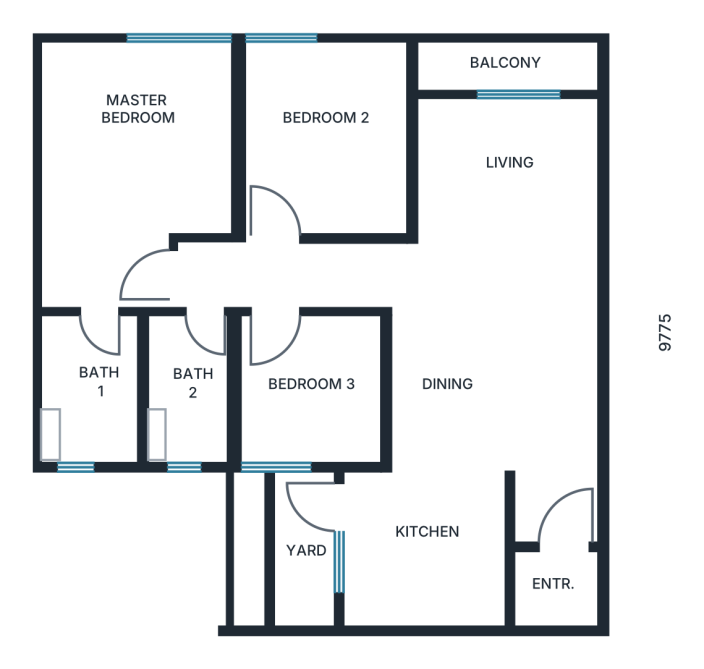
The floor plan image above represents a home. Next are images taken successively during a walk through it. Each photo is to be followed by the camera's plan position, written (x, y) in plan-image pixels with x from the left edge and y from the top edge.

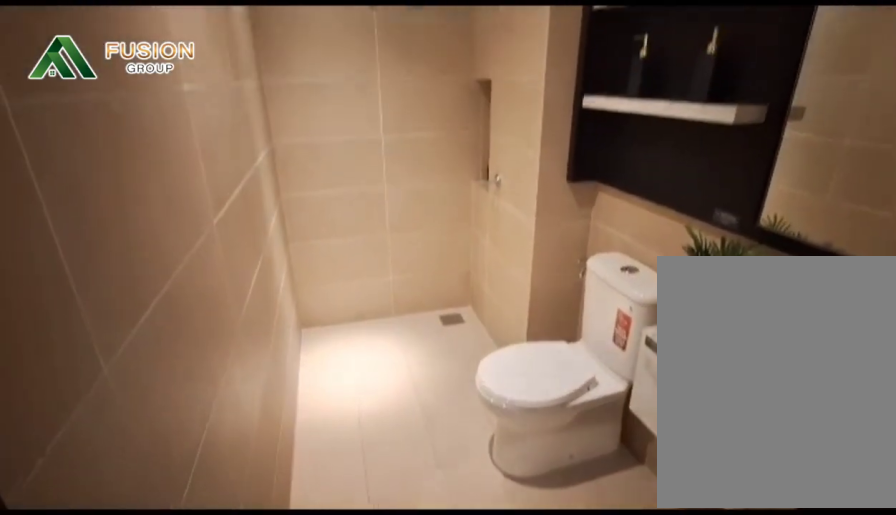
(205, 319)
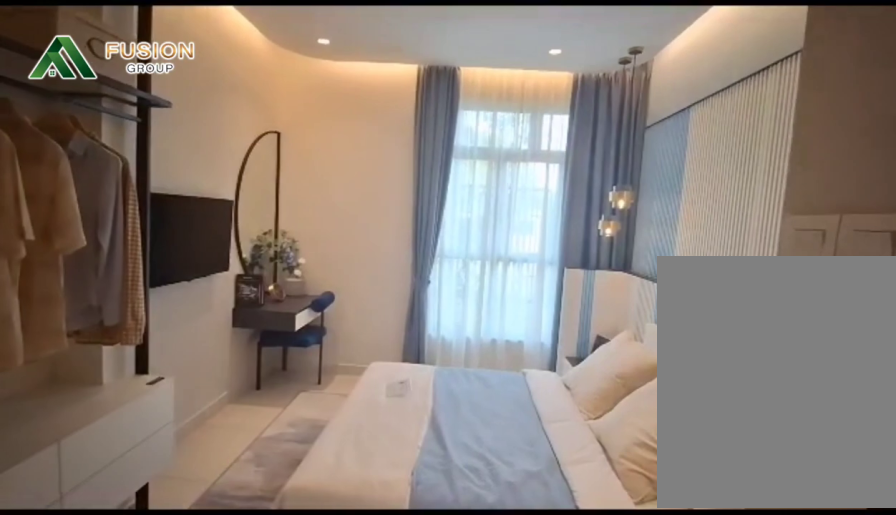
(101, 247)
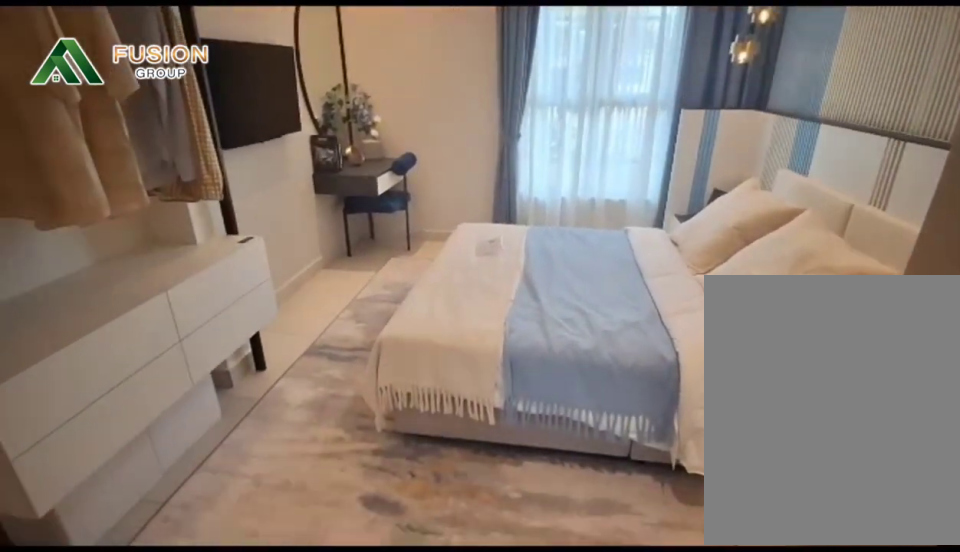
(101, 247)
